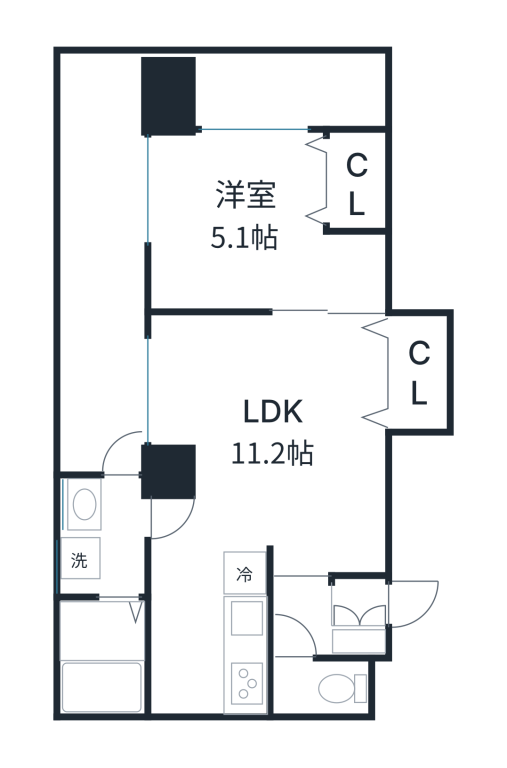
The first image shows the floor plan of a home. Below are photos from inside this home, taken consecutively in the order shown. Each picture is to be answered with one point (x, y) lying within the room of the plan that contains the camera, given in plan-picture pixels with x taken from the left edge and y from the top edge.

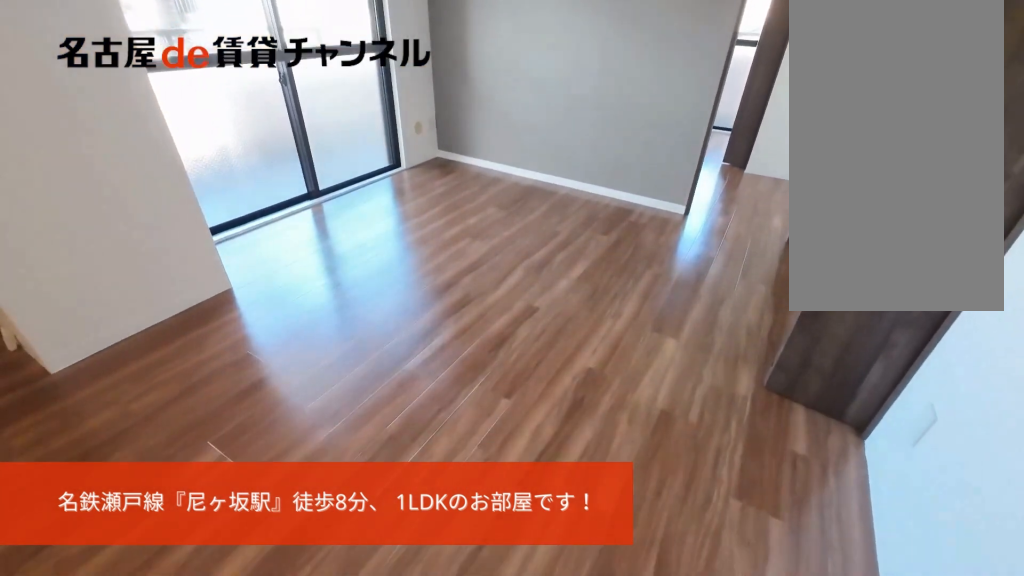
(268, 476)
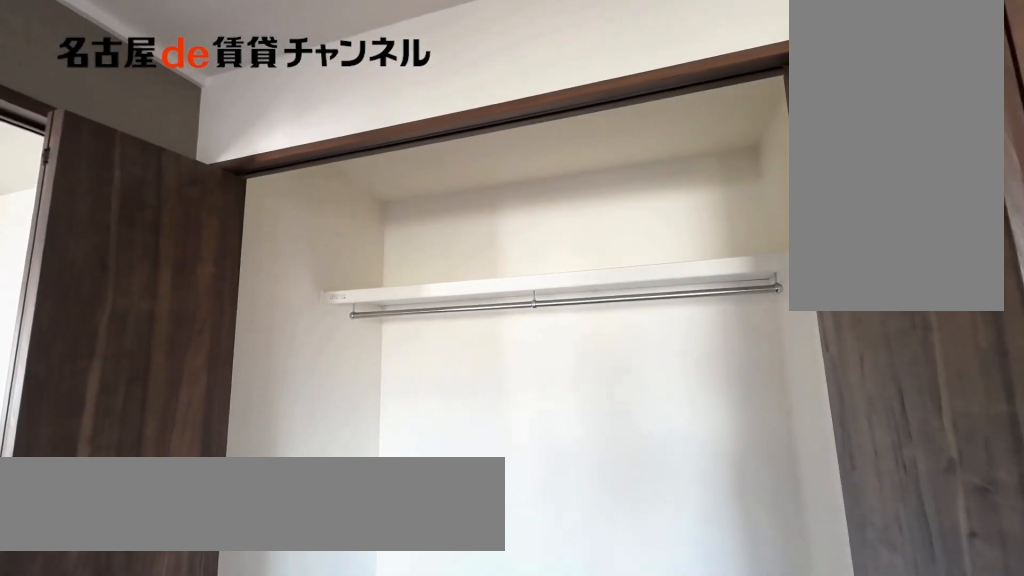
(415, 372)
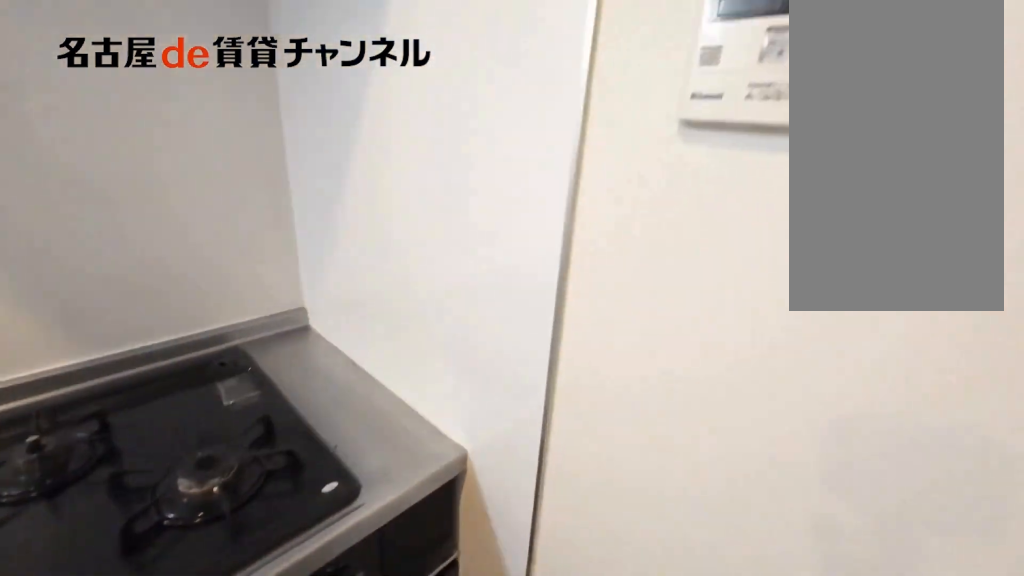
(247, 629)
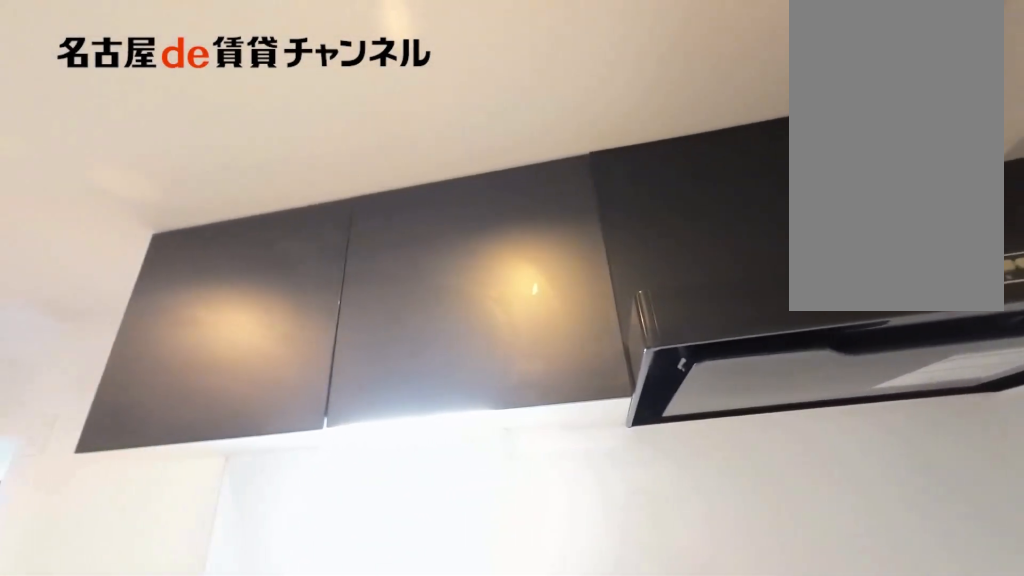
(247, 629)
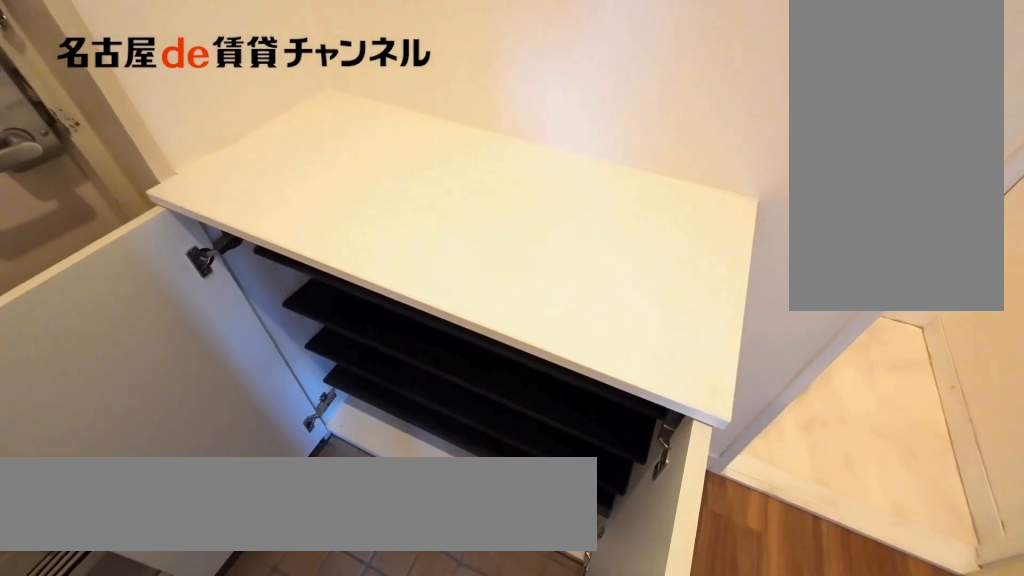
(362, 643)
